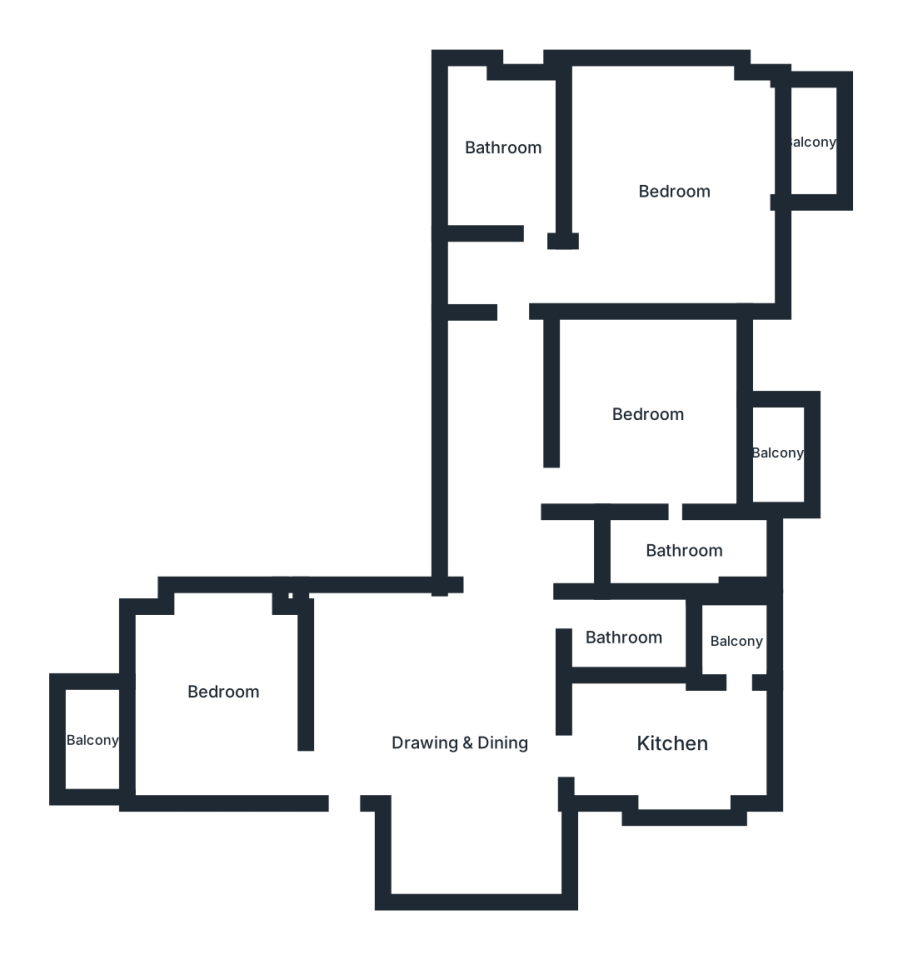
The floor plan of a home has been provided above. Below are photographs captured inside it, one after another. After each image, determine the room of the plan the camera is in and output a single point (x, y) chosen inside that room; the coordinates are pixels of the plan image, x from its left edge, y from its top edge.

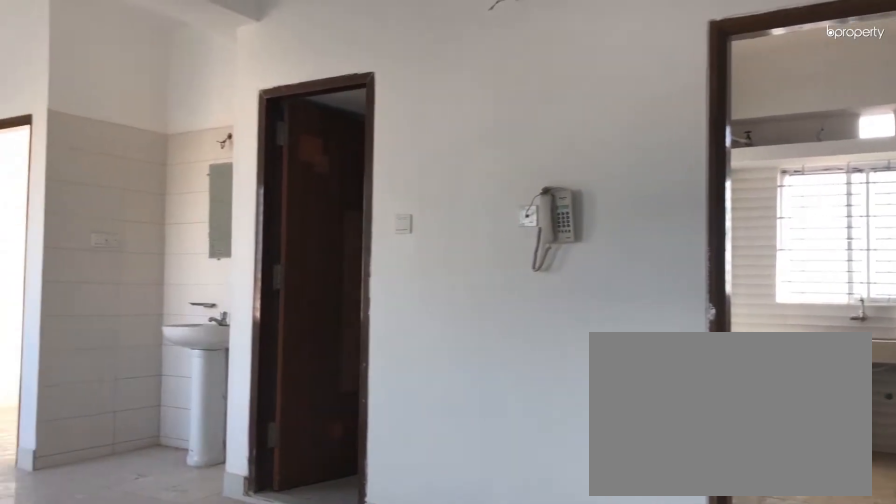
(463, 735)
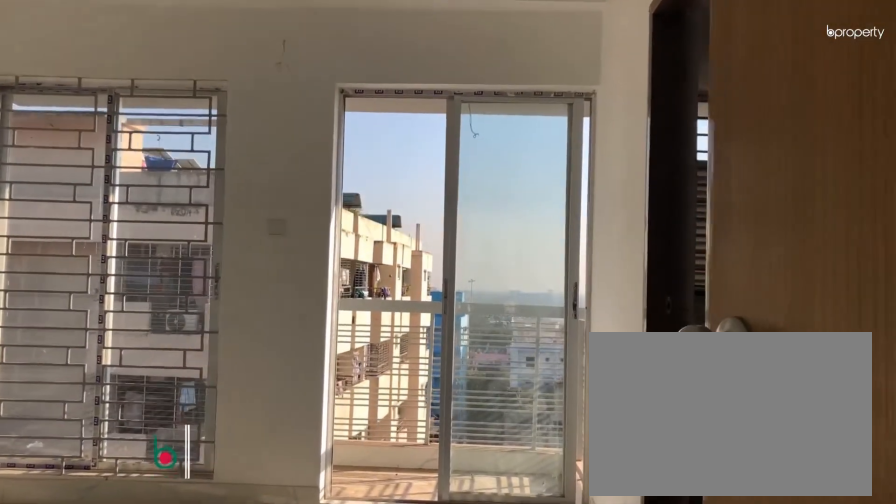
(650, 414)
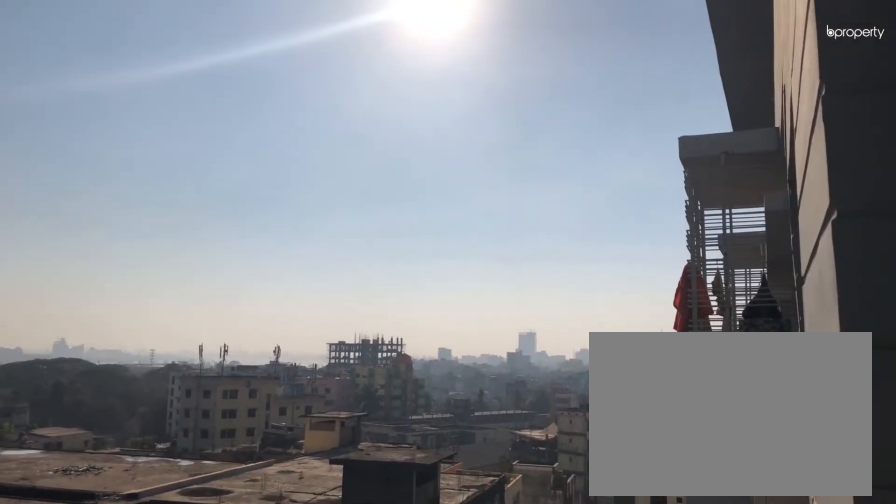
(775, 448)
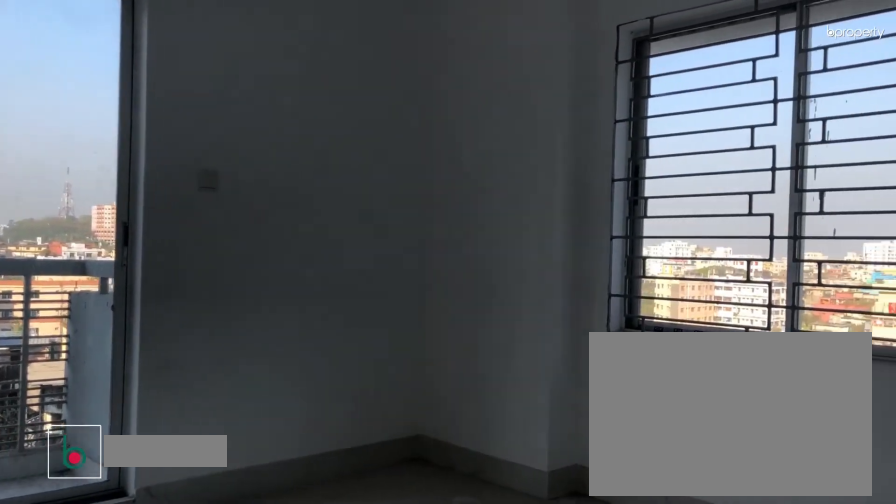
(224, 690)
